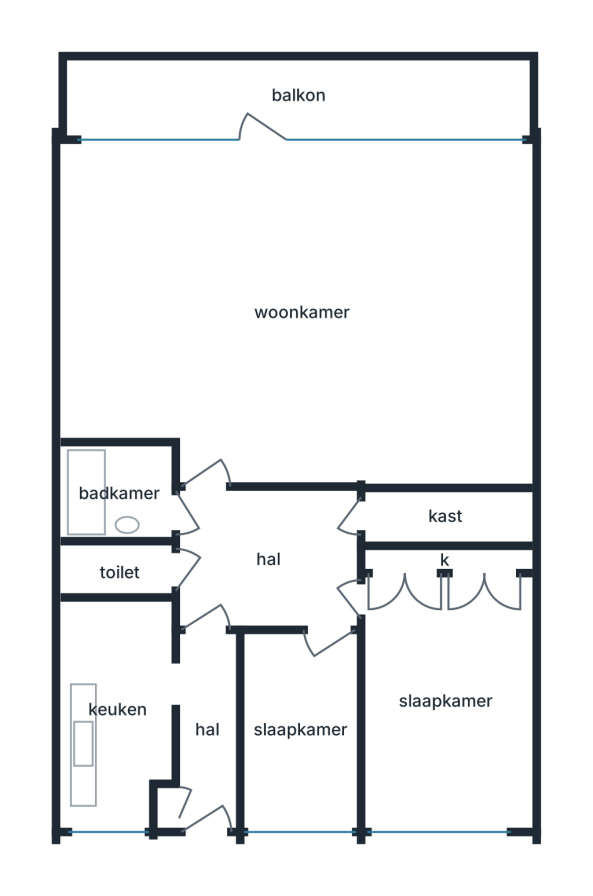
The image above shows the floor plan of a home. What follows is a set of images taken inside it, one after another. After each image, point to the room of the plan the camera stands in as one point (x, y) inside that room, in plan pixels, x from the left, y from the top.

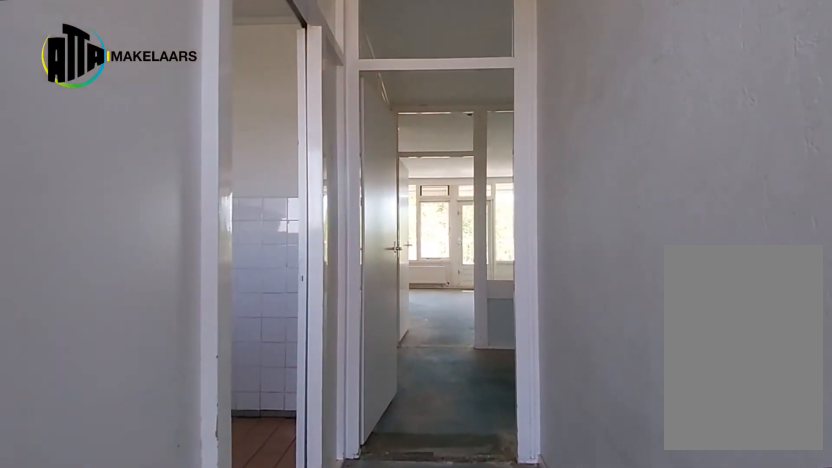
(207, 727)
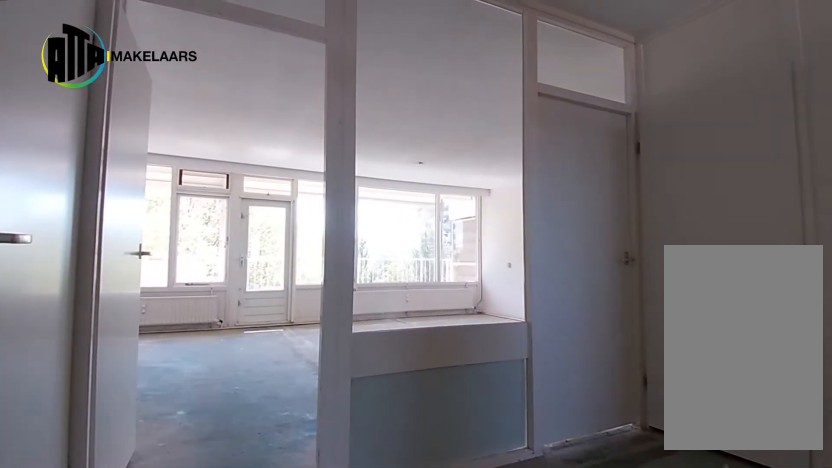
(269, 558)
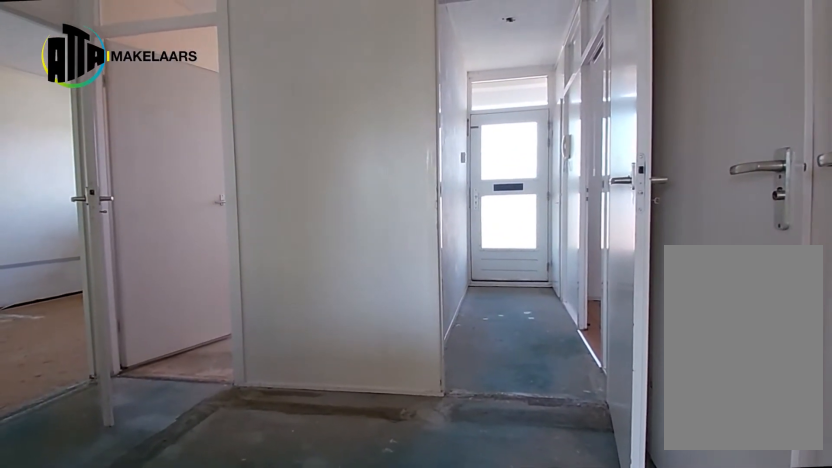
(269, 558)
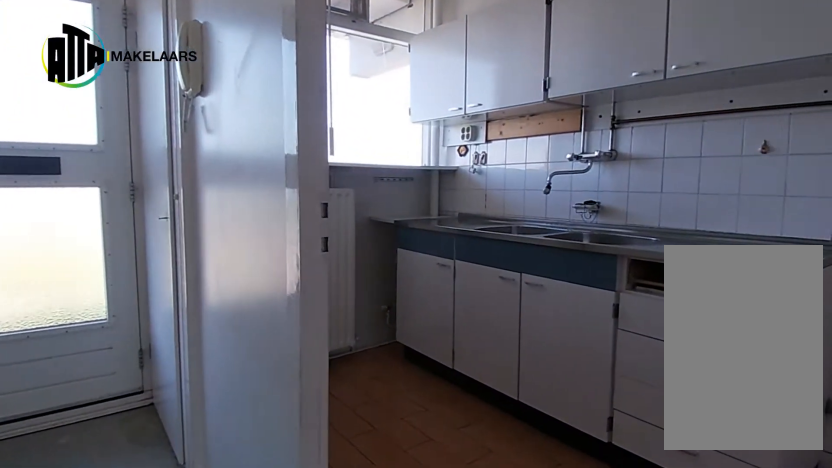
(207, 727)
